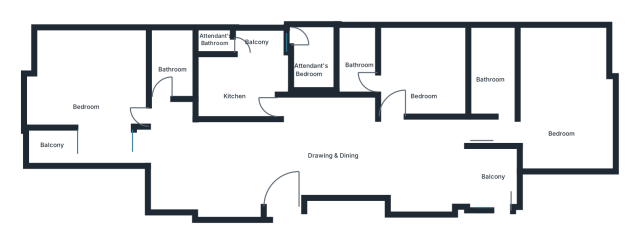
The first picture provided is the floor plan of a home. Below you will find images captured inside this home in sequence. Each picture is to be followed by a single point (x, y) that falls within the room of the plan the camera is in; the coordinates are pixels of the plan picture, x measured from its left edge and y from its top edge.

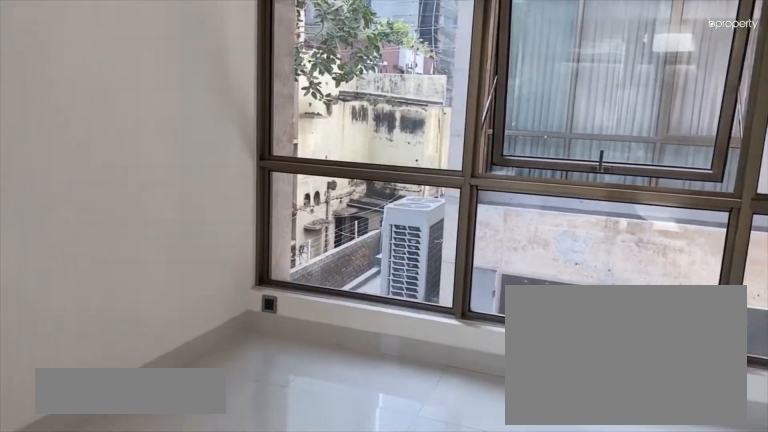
(86, 88)
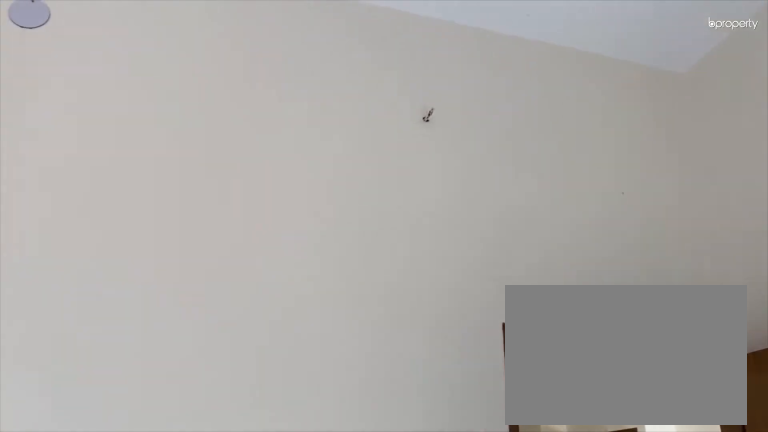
(86, 88)
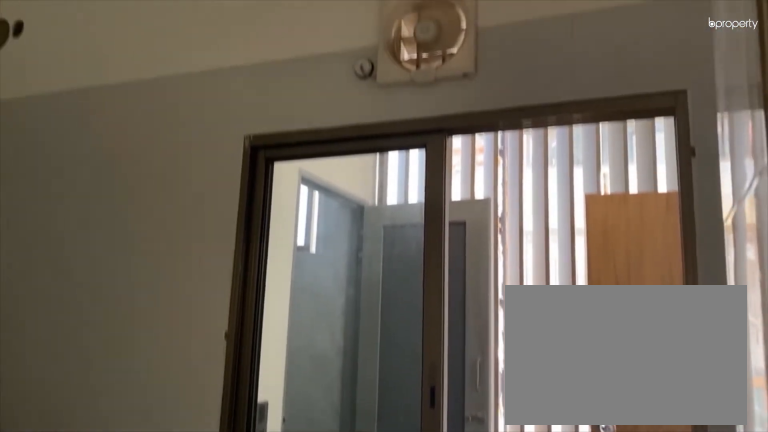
(236, 81)
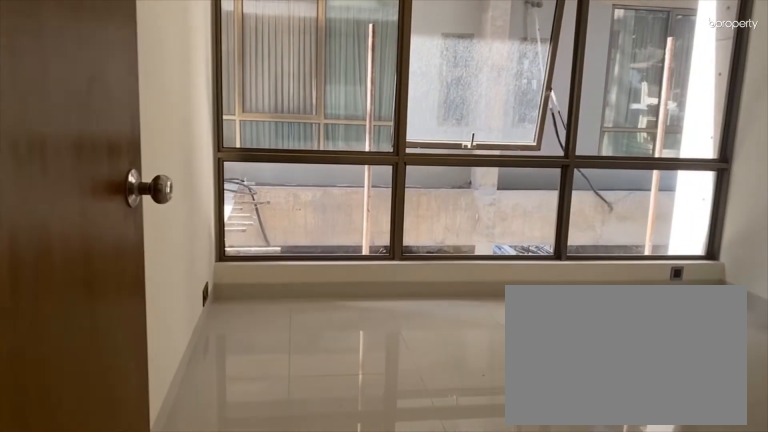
(389, 119)
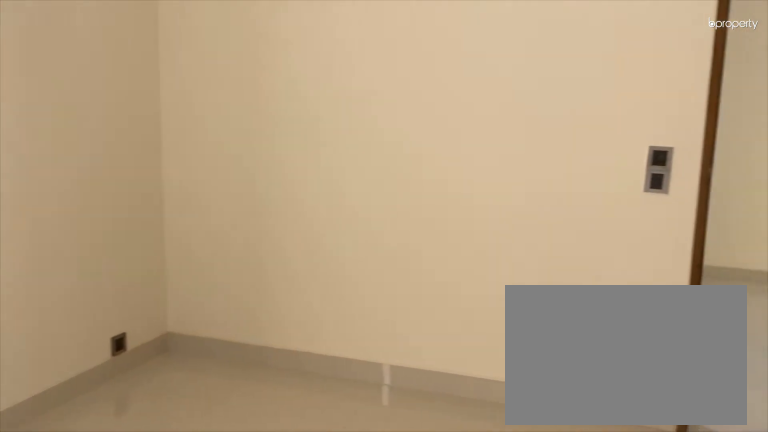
(420, 61)
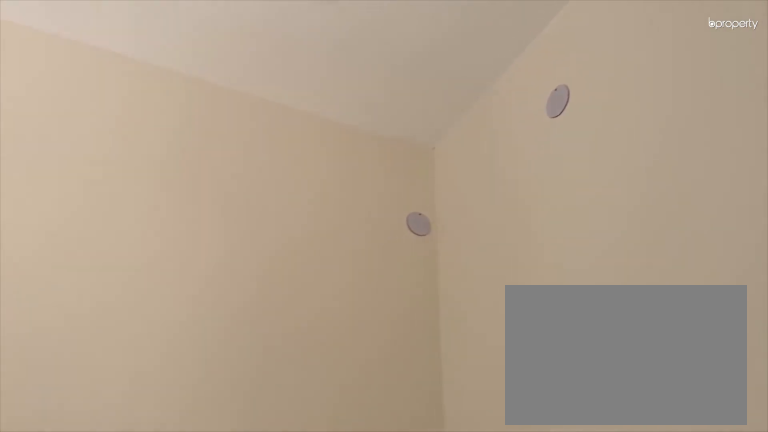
(420, 61)
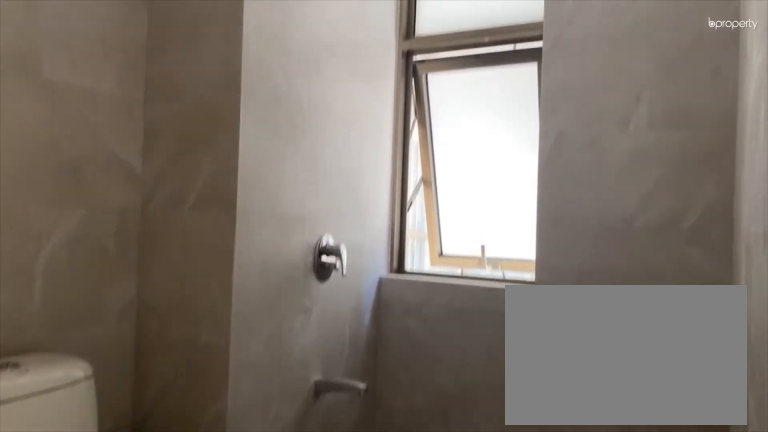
(359, 59)
